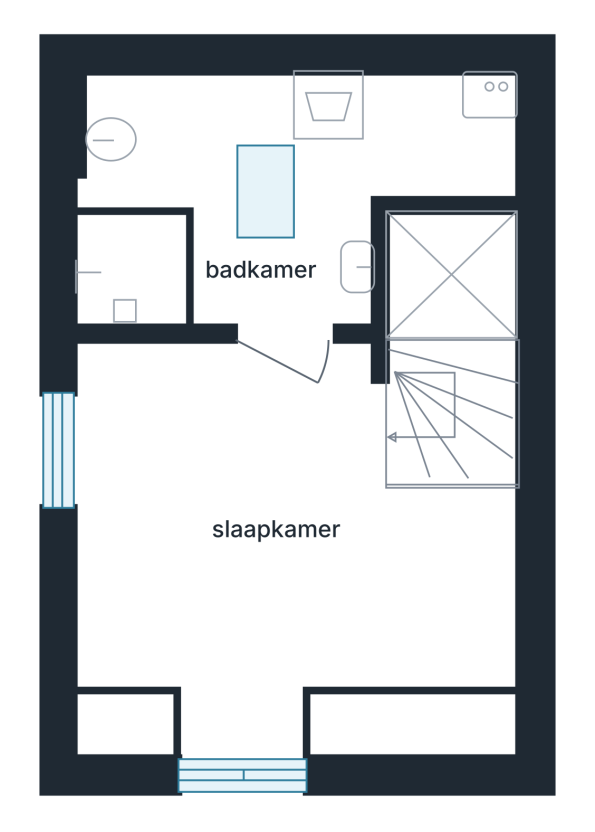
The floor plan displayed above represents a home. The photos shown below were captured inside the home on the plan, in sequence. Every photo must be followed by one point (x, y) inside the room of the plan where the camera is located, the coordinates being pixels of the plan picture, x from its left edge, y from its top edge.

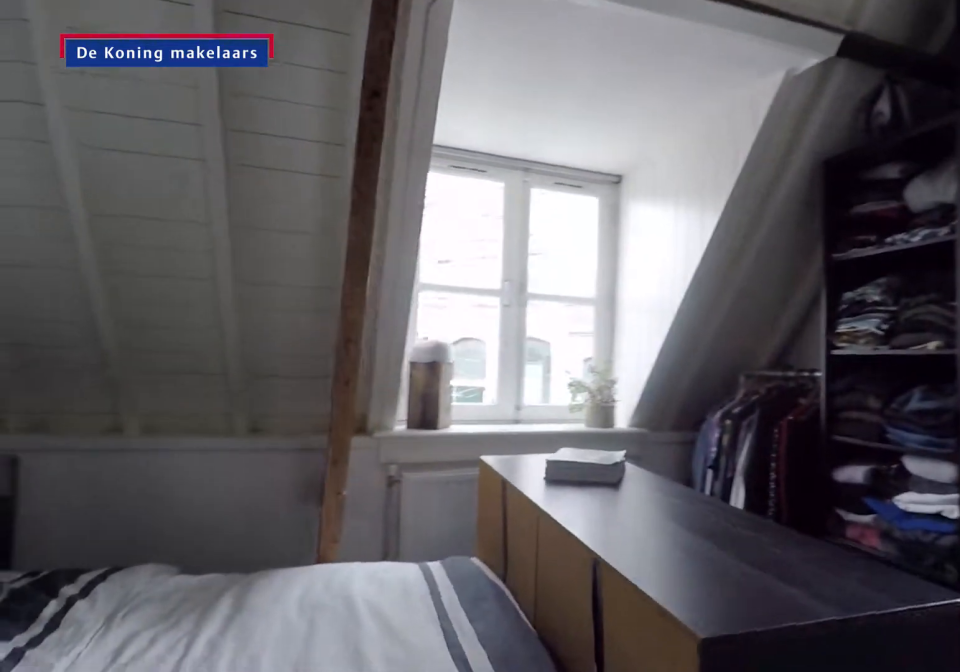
(251, 732)
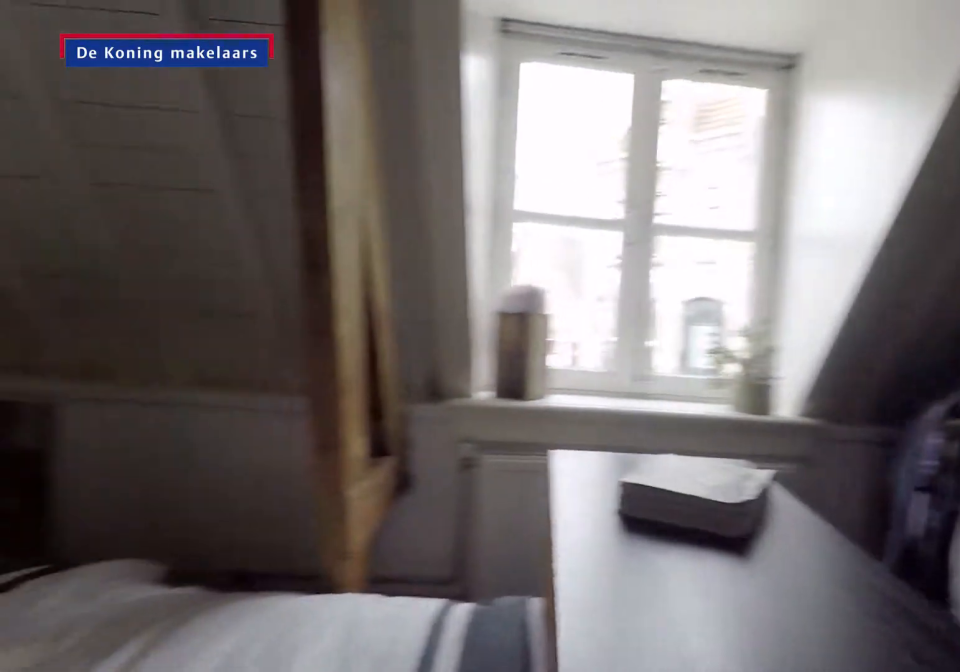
(251, 732)
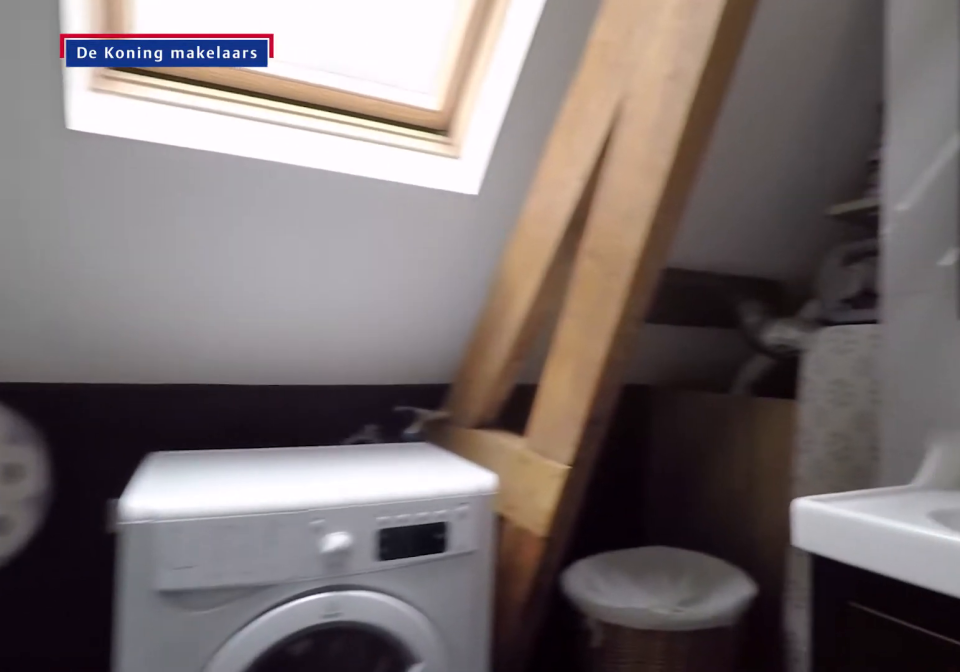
(267, 211)
